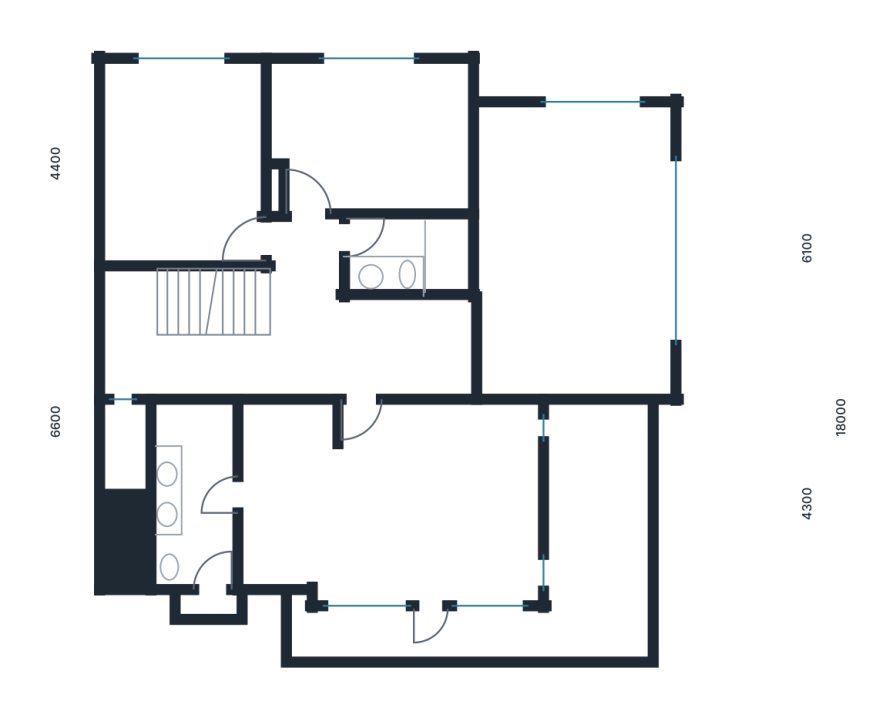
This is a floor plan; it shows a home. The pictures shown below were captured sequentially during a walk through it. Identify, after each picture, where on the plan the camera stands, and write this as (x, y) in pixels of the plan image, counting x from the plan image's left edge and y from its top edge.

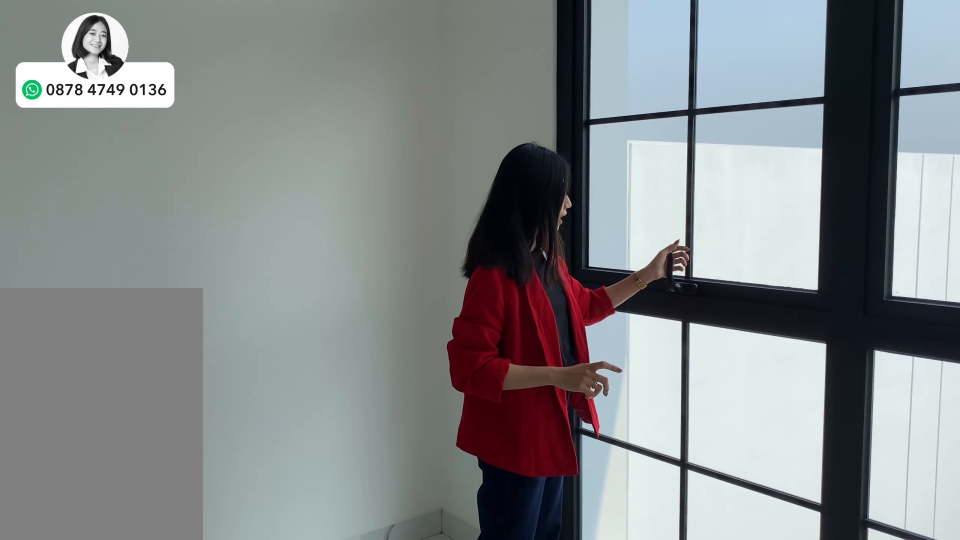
(180, 156)
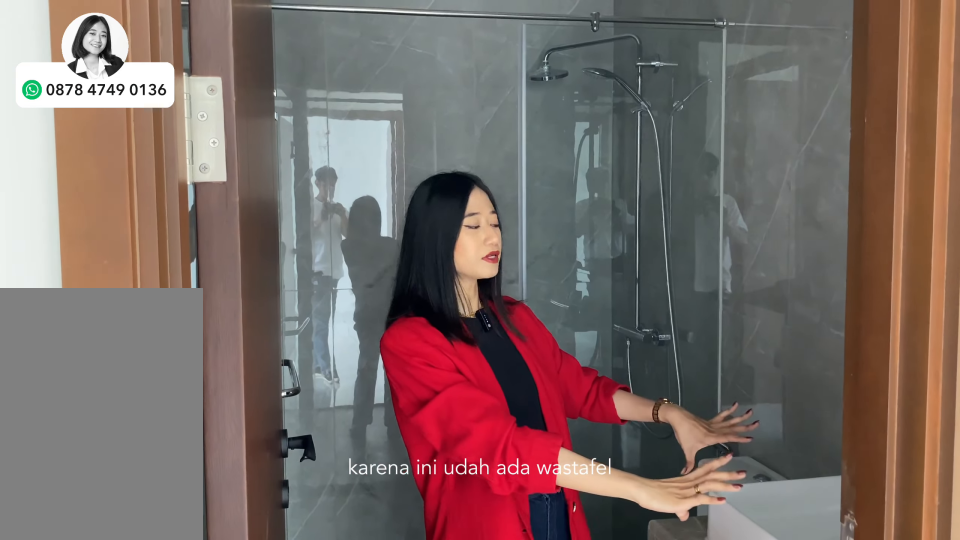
(426, 262)
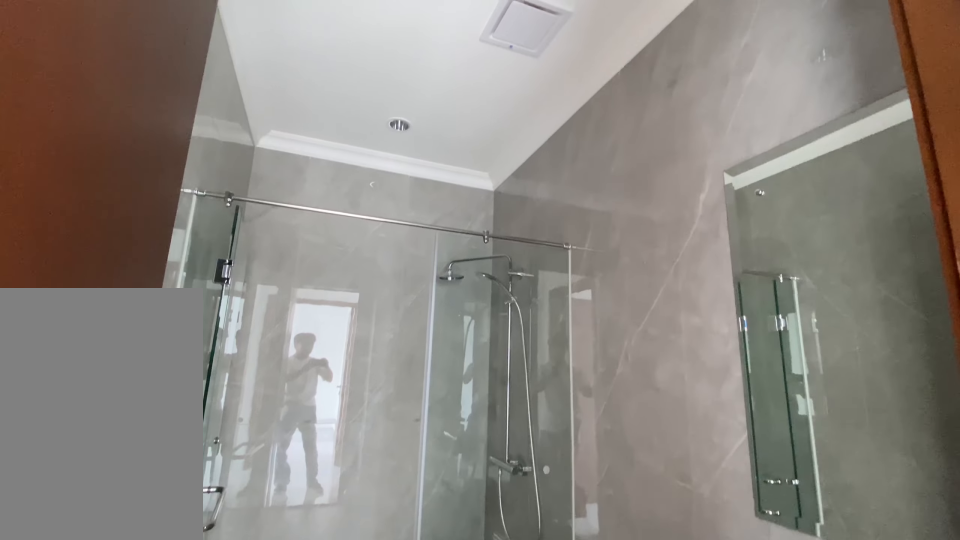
(426, 262)
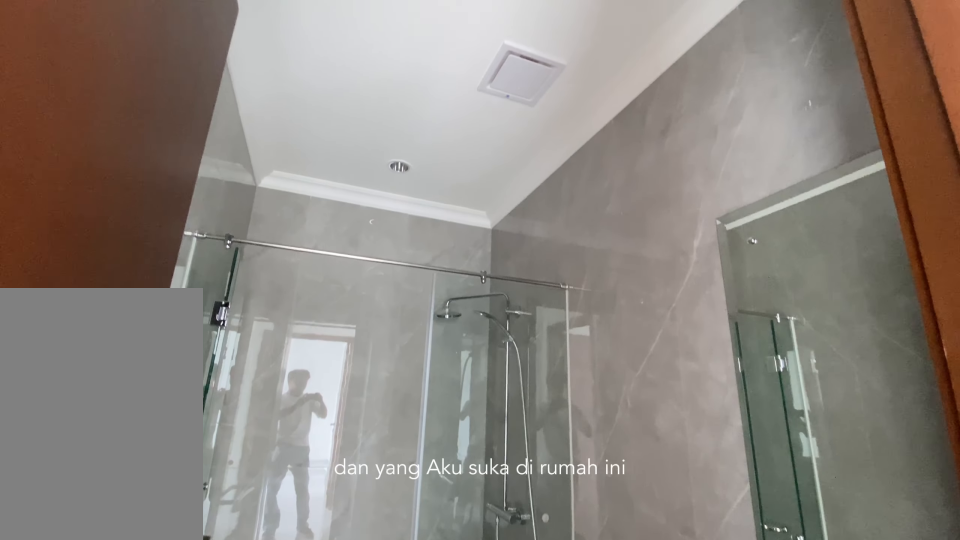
(426, 262)
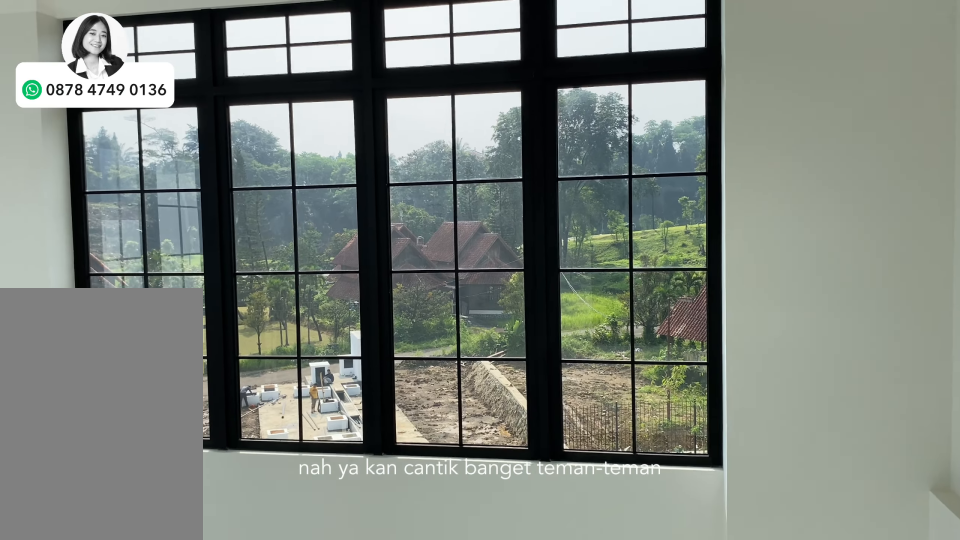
(430, 345)
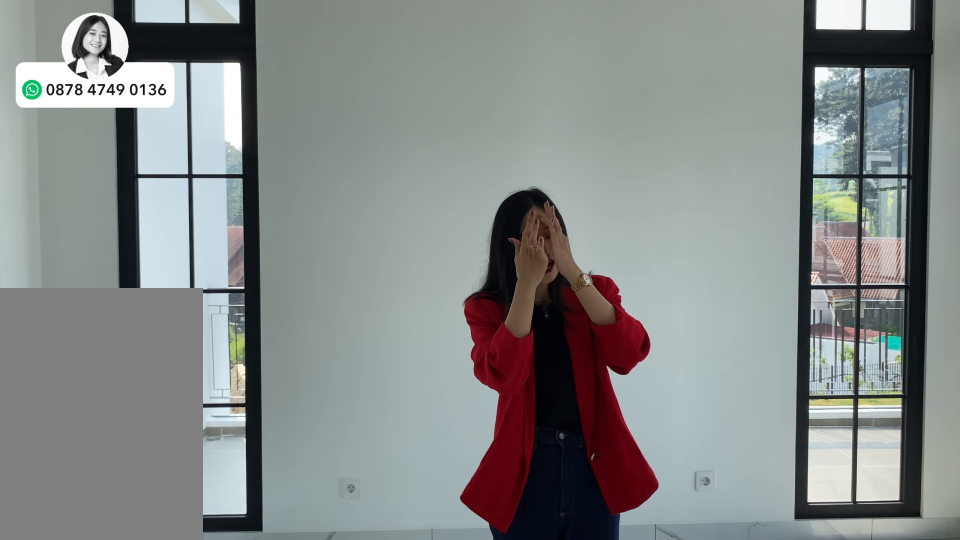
(454, 472)
